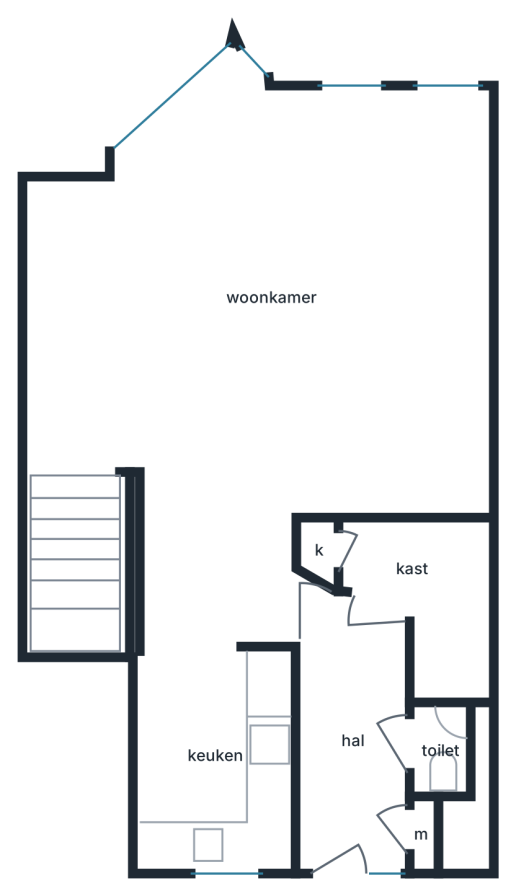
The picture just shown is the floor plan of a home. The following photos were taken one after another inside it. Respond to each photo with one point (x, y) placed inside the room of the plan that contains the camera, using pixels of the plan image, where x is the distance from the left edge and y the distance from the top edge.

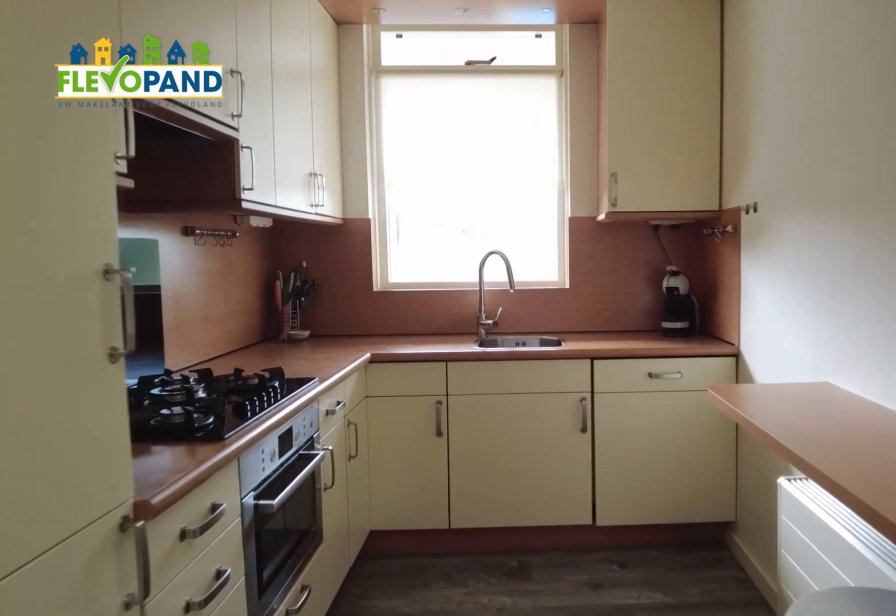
(216, 757)
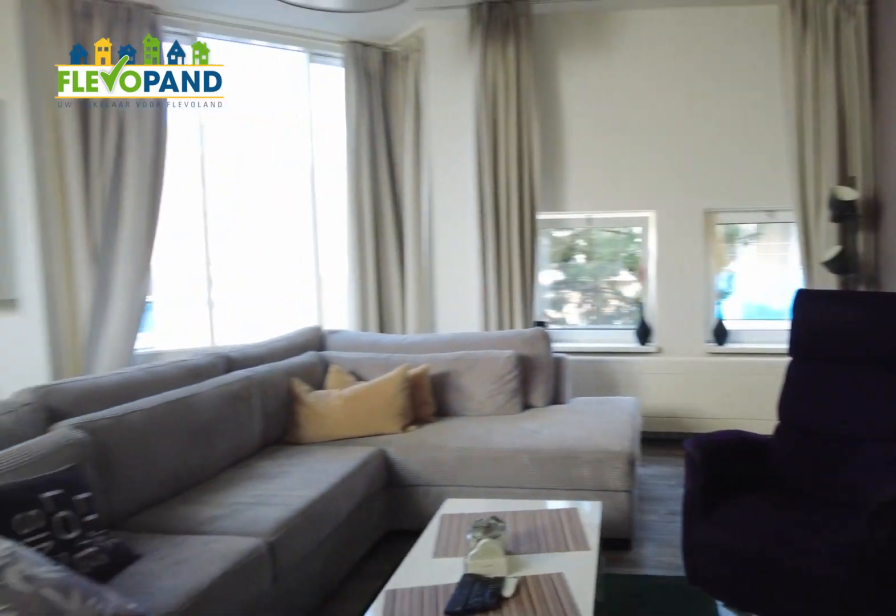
(270, 431)
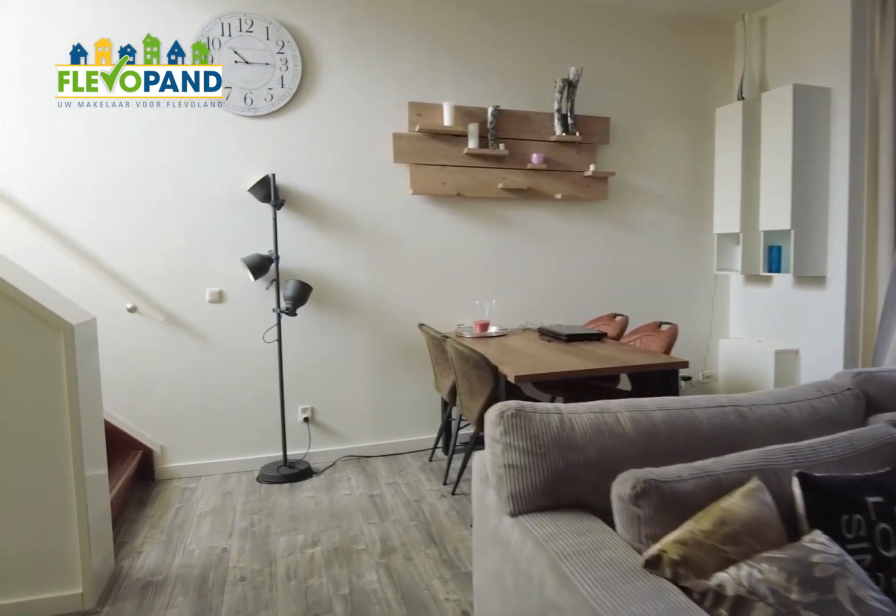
(270, 431)
